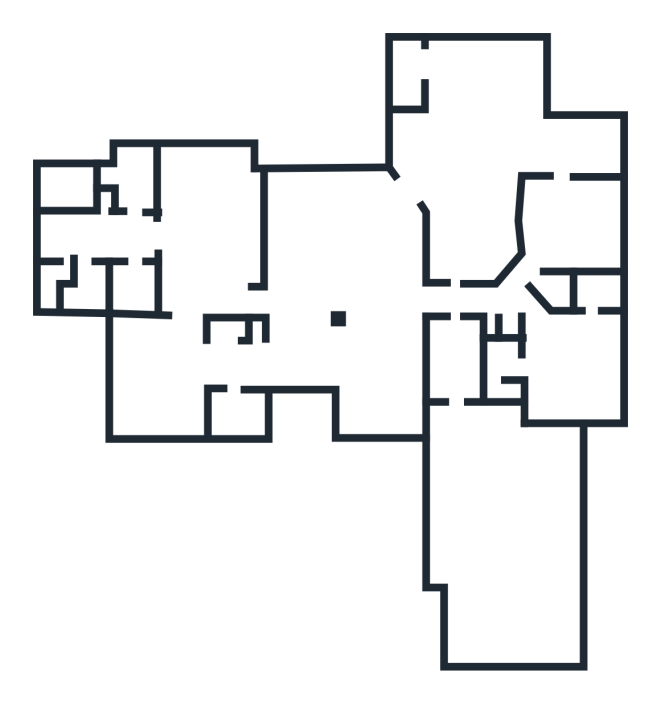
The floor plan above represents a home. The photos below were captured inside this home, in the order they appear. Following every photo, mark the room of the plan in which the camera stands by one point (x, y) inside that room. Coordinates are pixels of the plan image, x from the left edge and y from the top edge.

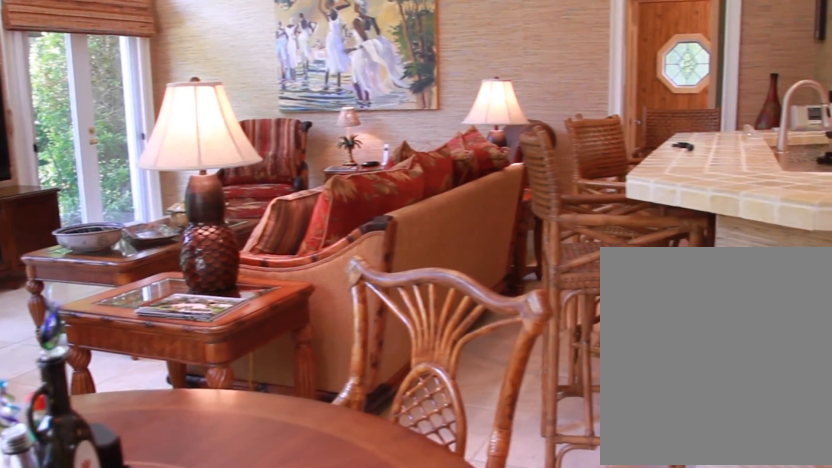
(436, 183)
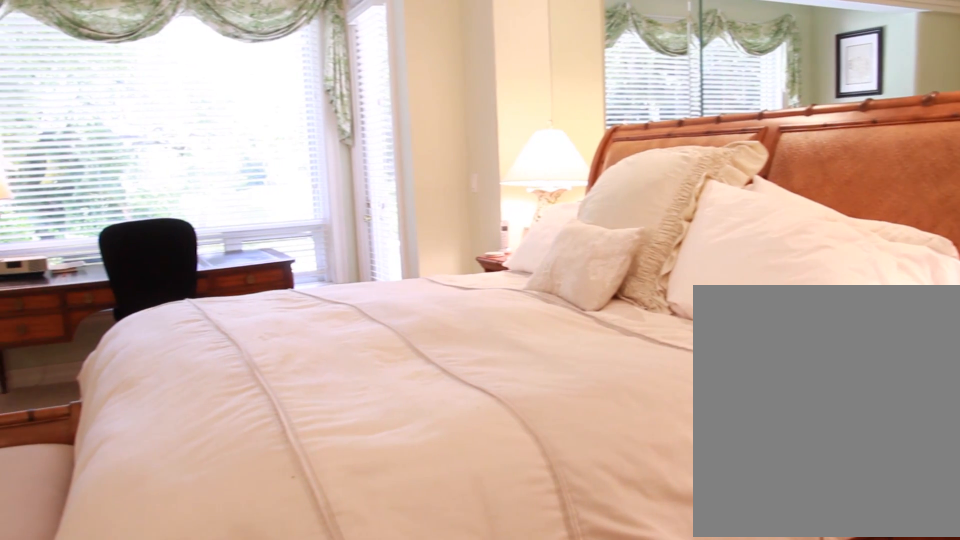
(210, 217)
